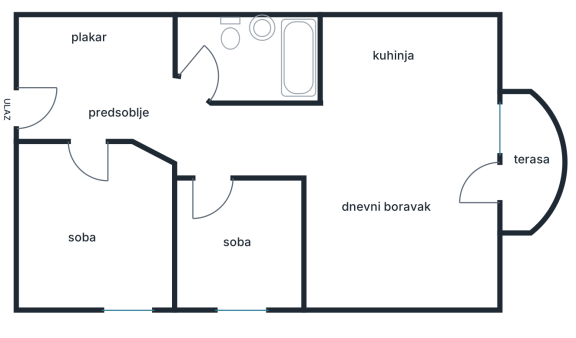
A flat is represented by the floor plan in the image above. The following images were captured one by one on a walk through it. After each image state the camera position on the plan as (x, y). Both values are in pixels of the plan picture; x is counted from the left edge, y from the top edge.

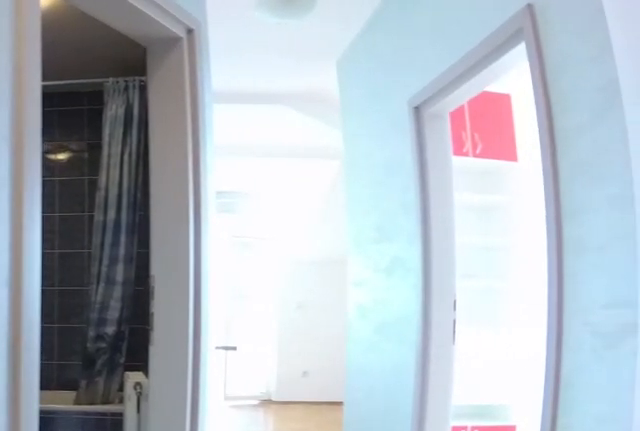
(100, 101)
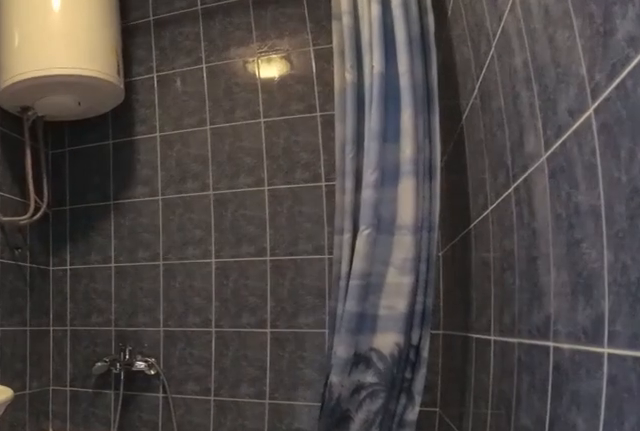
(188, 92)
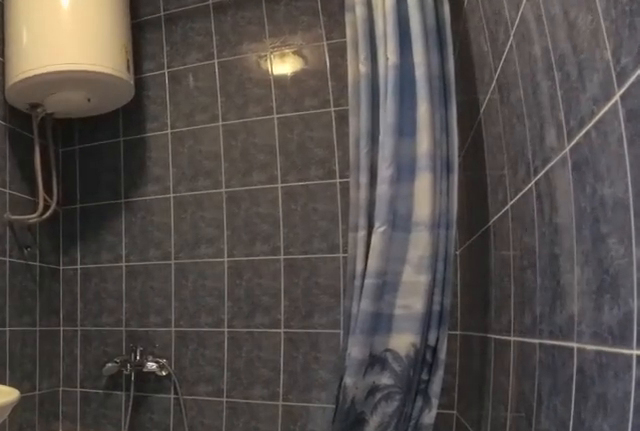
(190, 90)
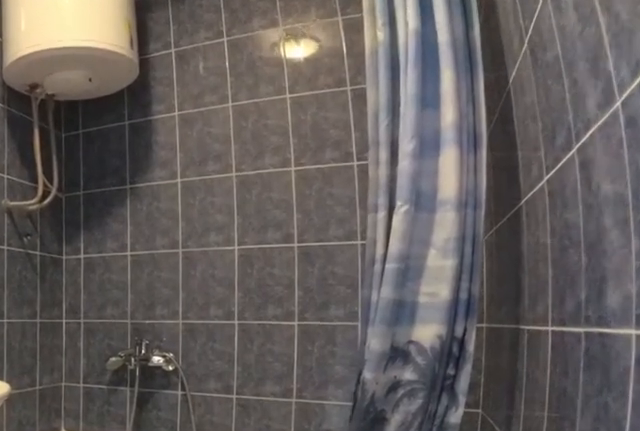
(197, 80)
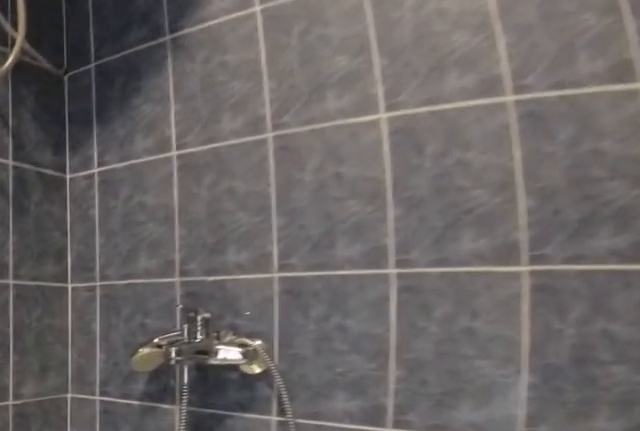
(243, 74)
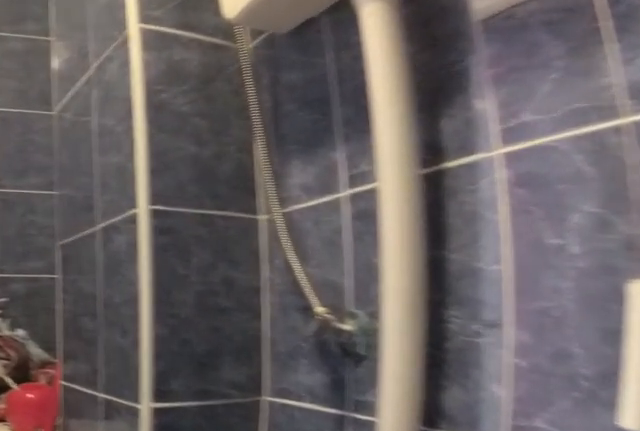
(262, 69)
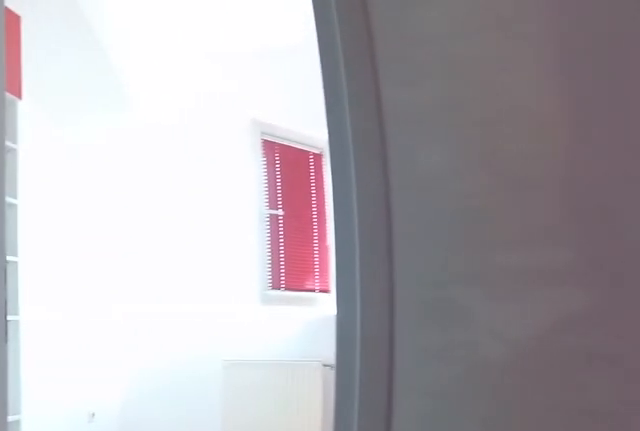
(194, 109)
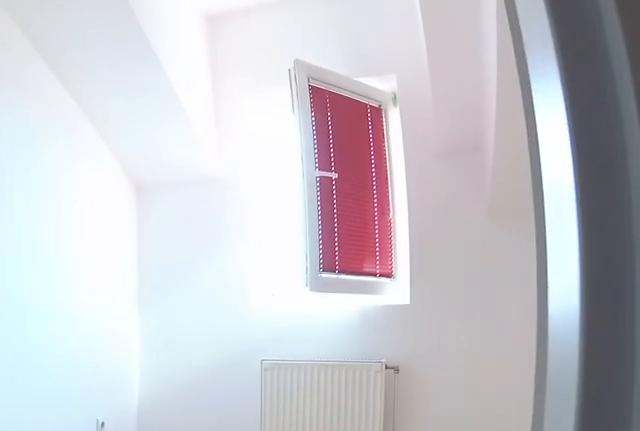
(202, 134)
